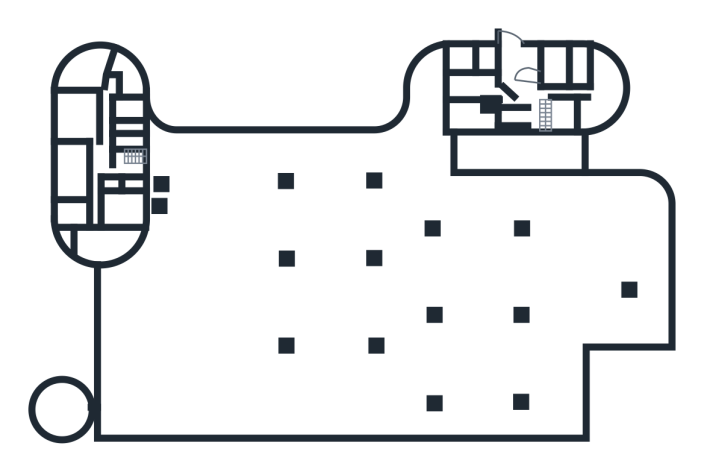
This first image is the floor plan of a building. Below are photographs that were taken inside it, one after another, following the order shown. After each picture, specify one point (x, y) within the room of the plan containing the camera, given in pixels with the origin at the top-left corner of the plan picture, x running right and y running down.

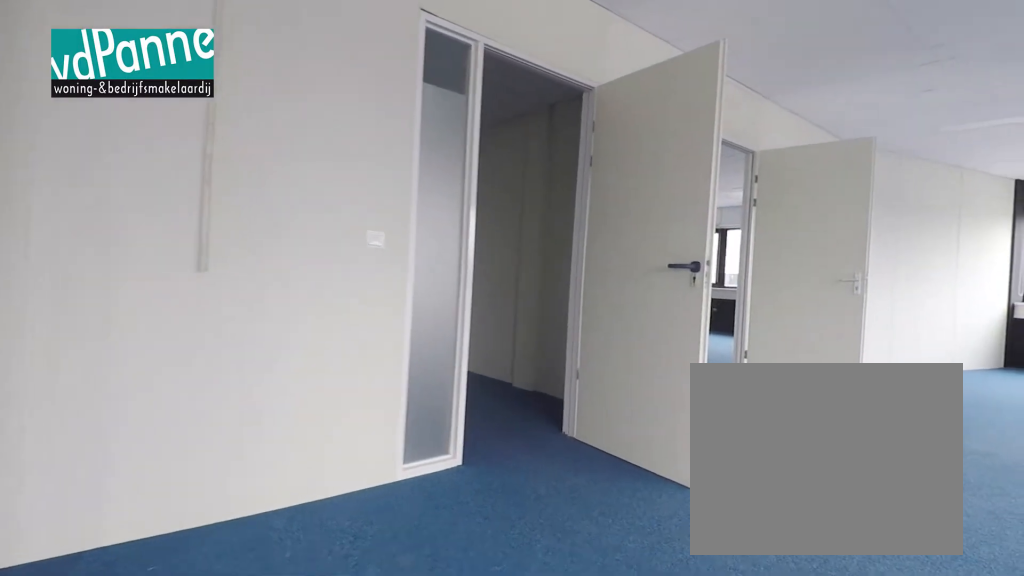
(106, 244)
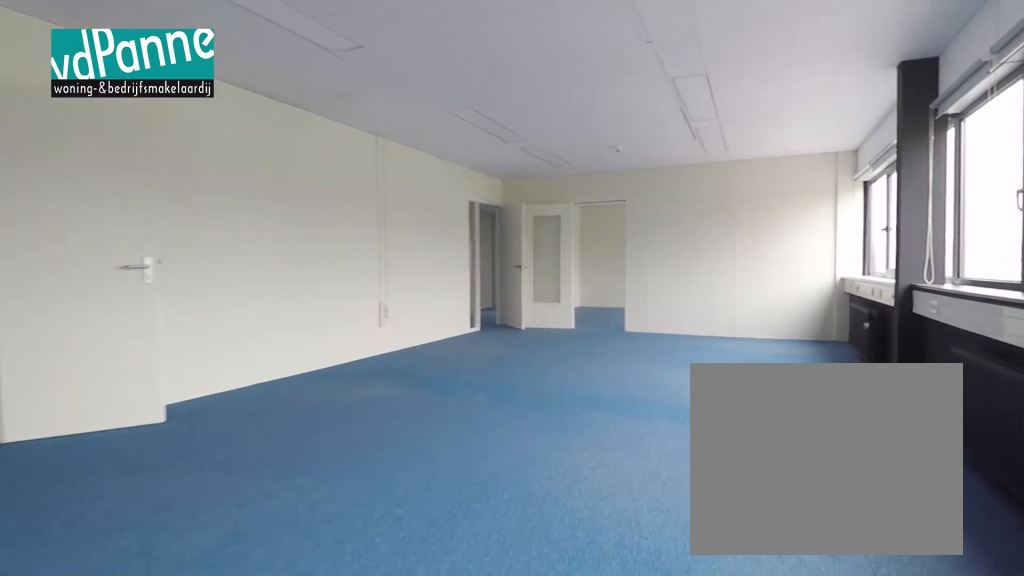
(70, 169)
